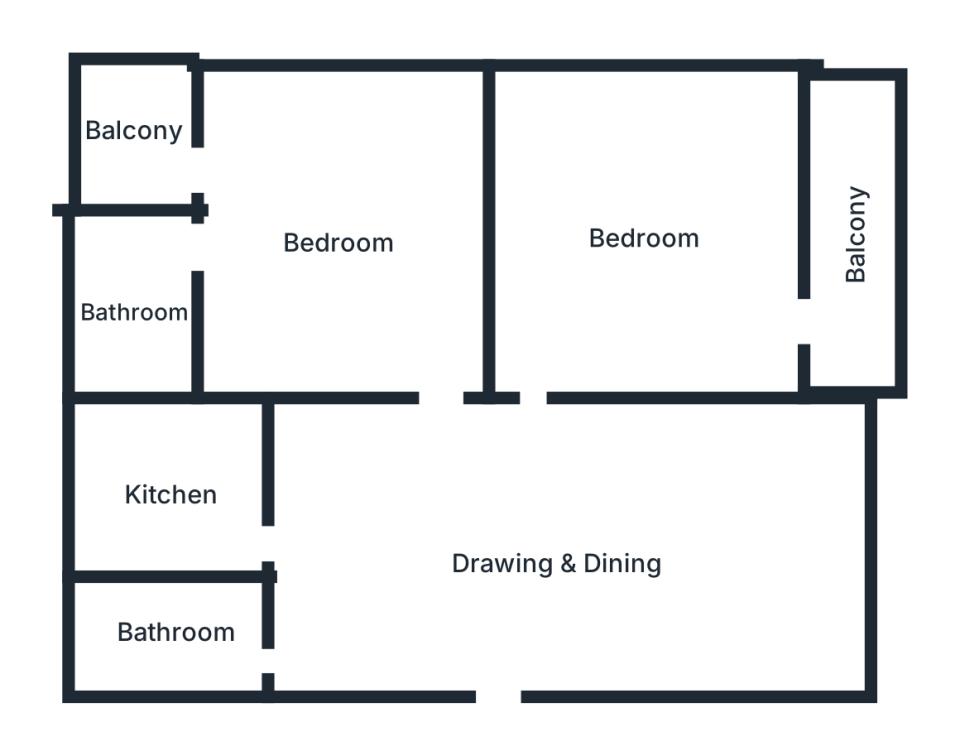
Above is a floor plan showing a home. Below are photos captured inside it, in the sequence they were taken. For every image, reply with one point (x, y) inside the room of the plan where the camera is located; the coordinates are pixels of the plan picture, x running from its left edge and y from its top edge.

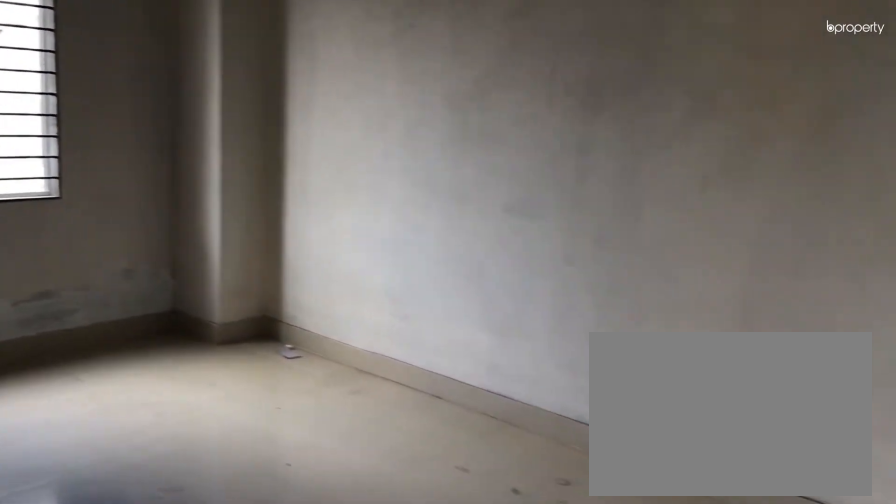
(506, 578)
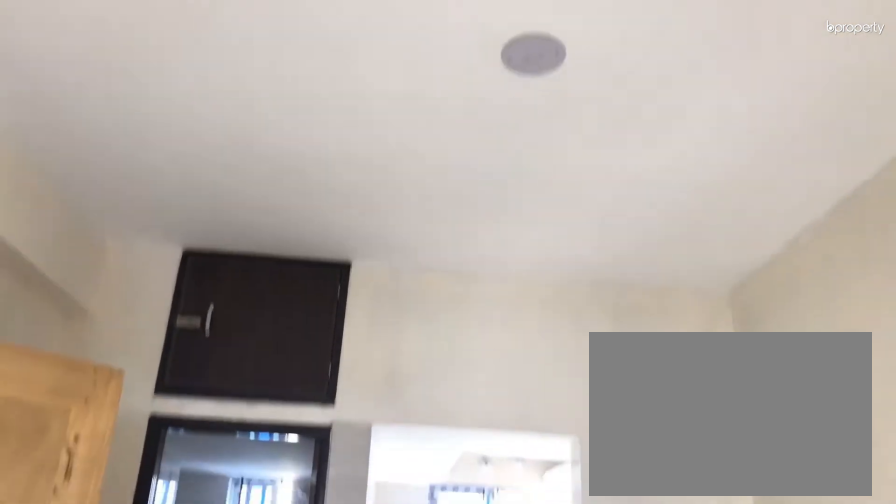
(506, 578)
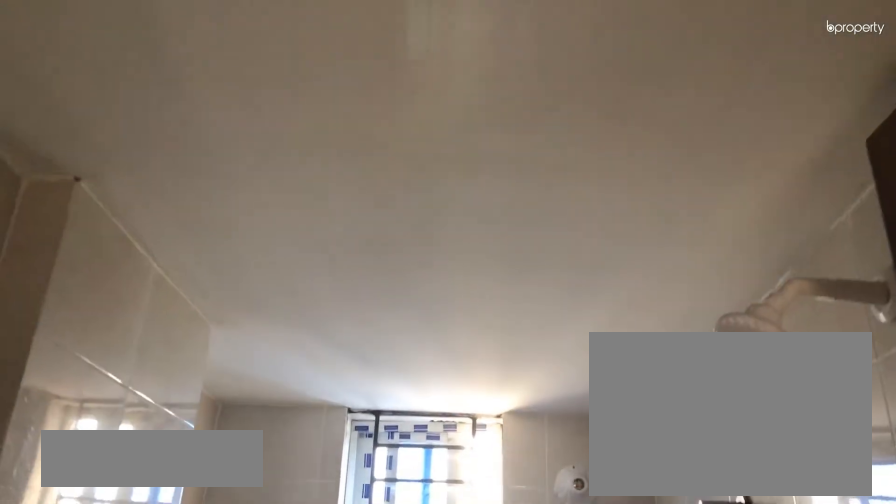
(177, 641)
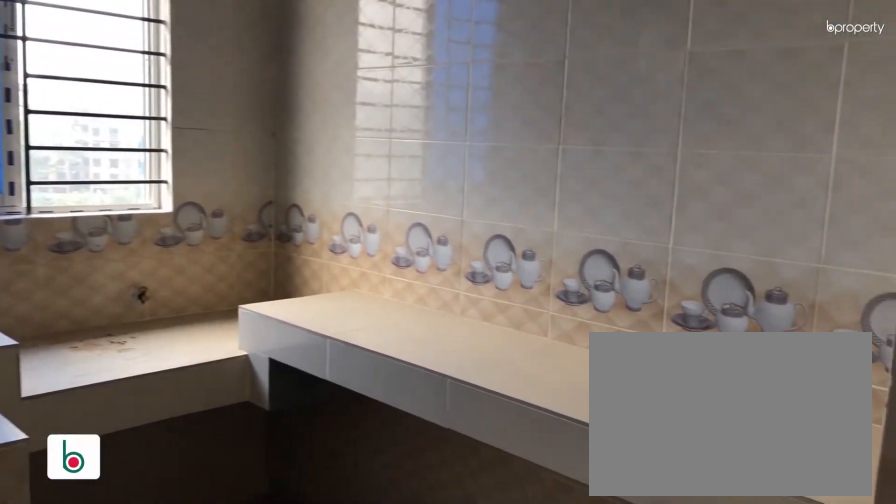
(173, 497)
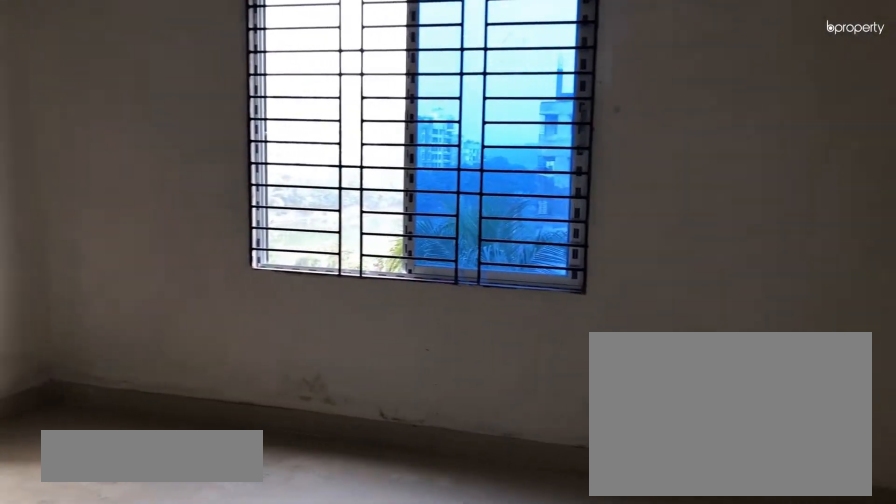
(324, 240)
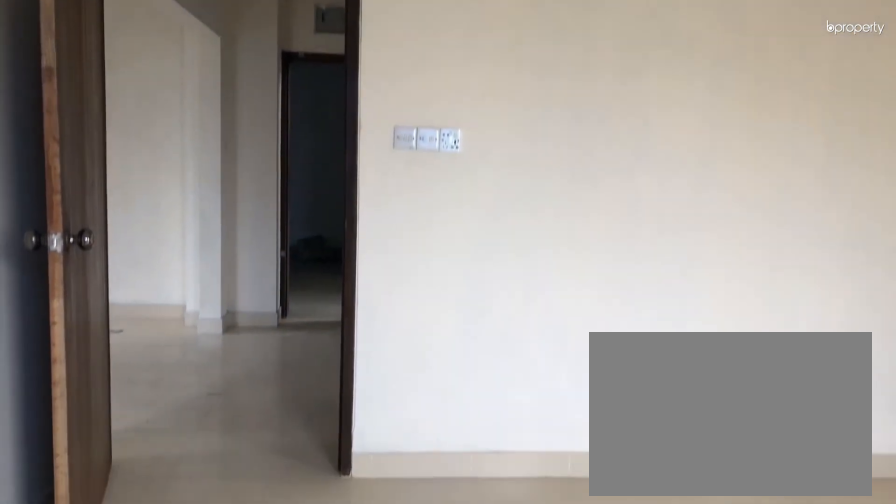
(324, 240)
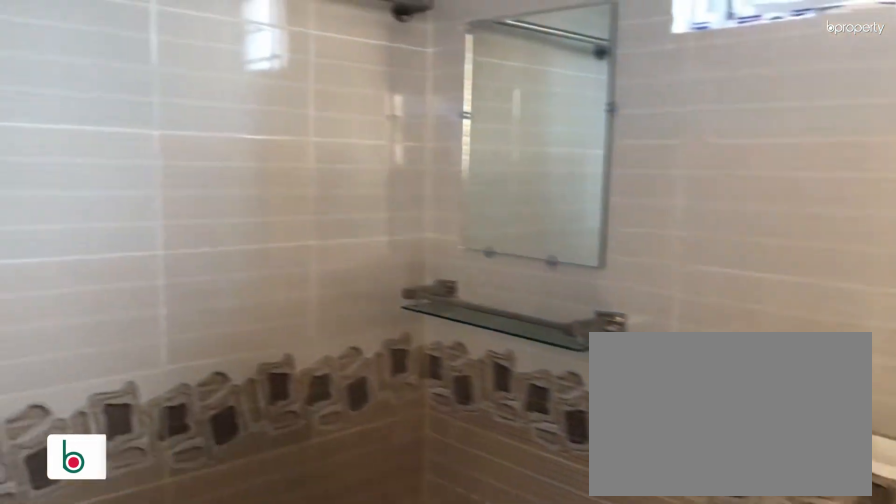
(130, 298)
